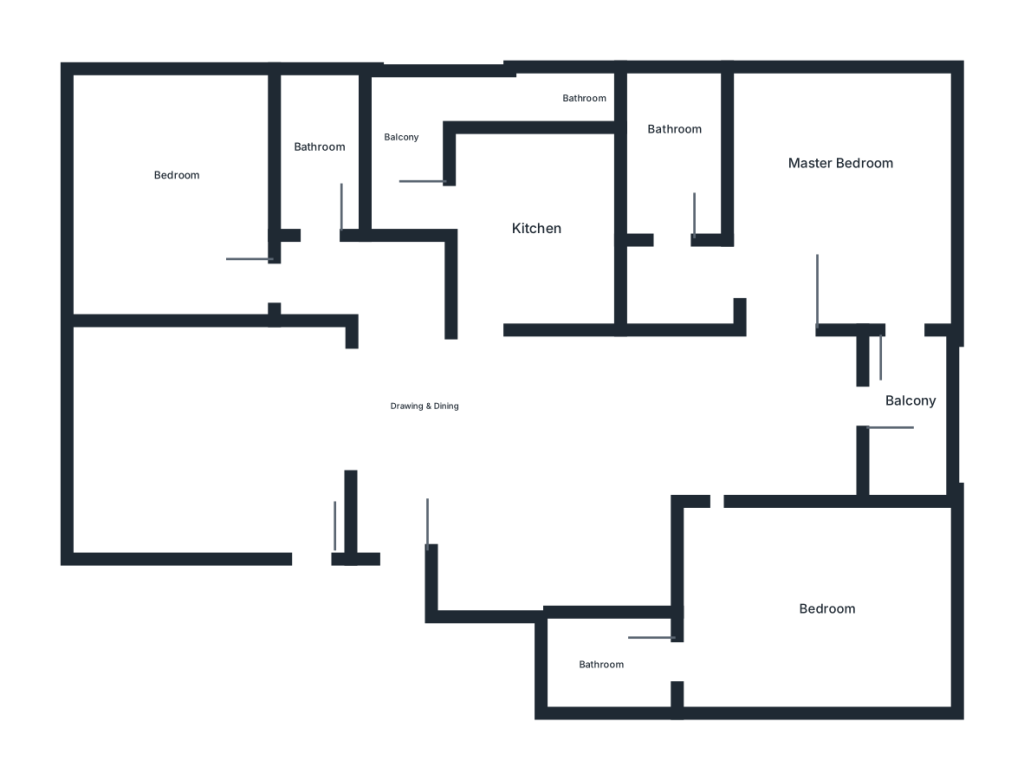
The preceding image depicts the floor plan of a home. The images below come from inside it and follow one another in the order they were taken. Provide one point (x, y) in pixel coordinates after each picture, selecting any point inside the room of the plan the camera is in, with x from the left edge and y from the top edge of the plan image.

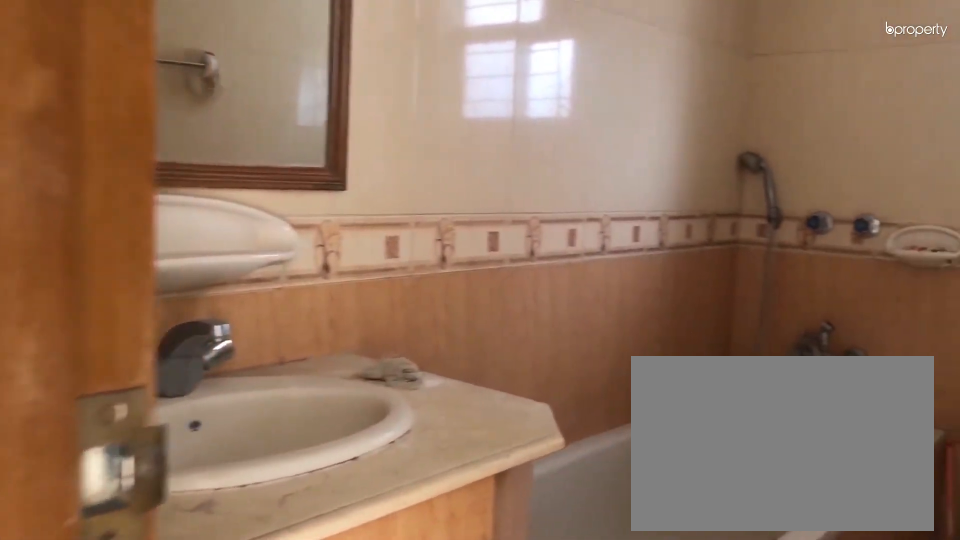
(677, 169)
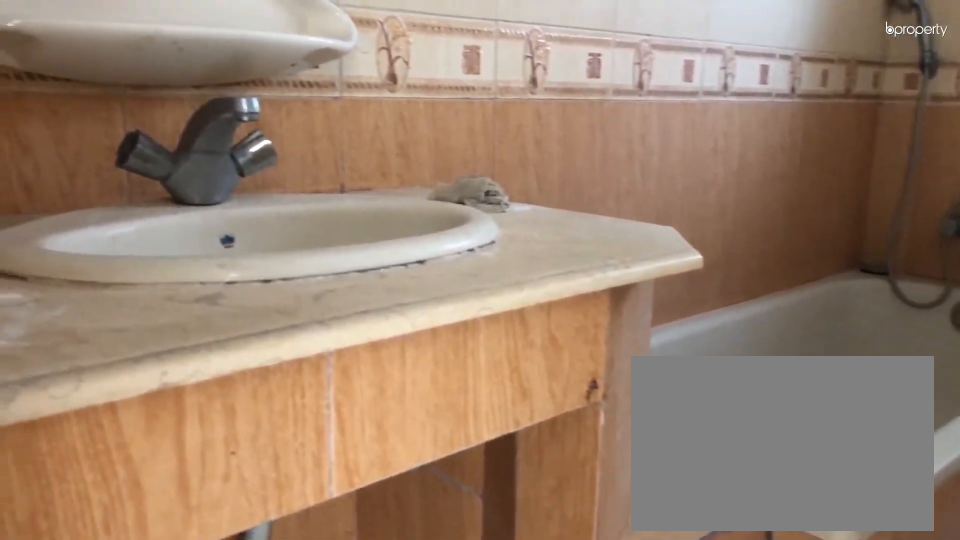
(677, 169)
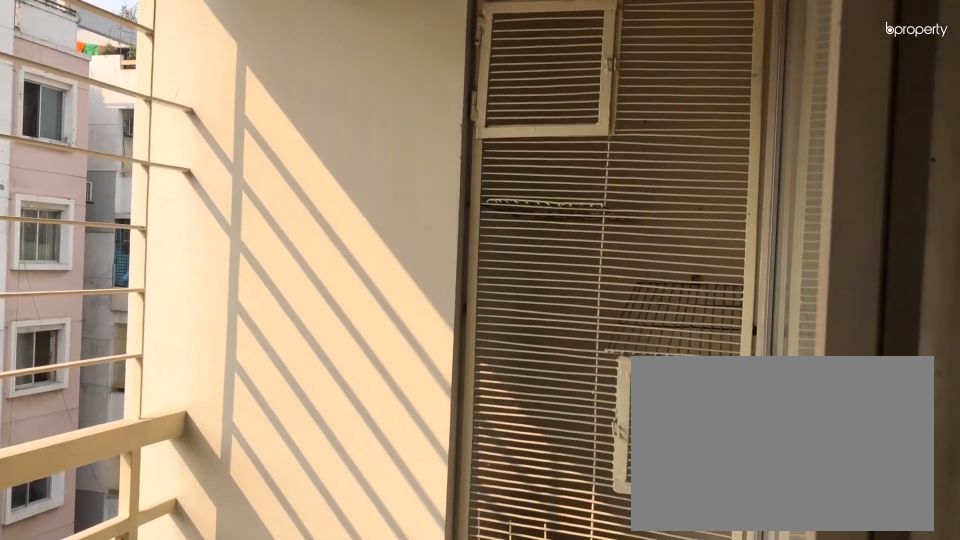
(904, 403)
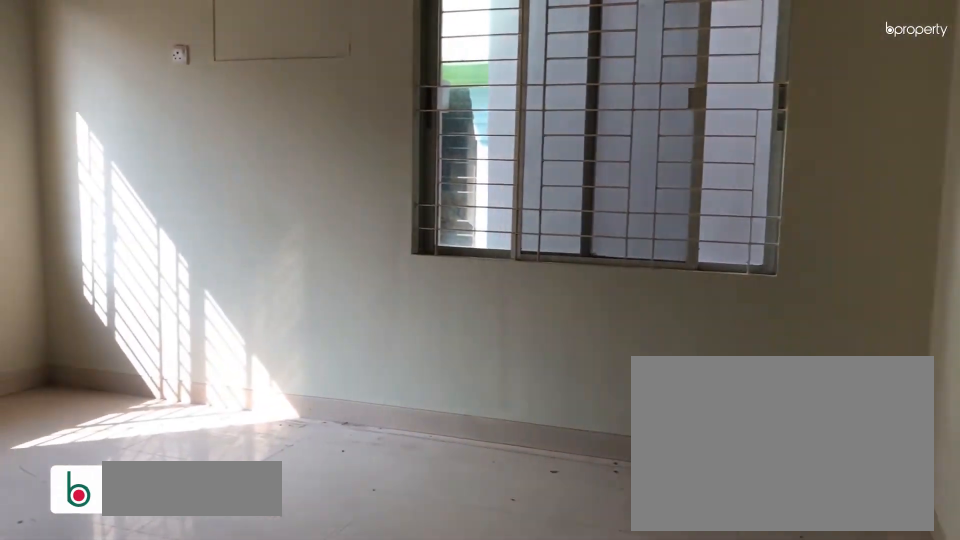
(751, 544)
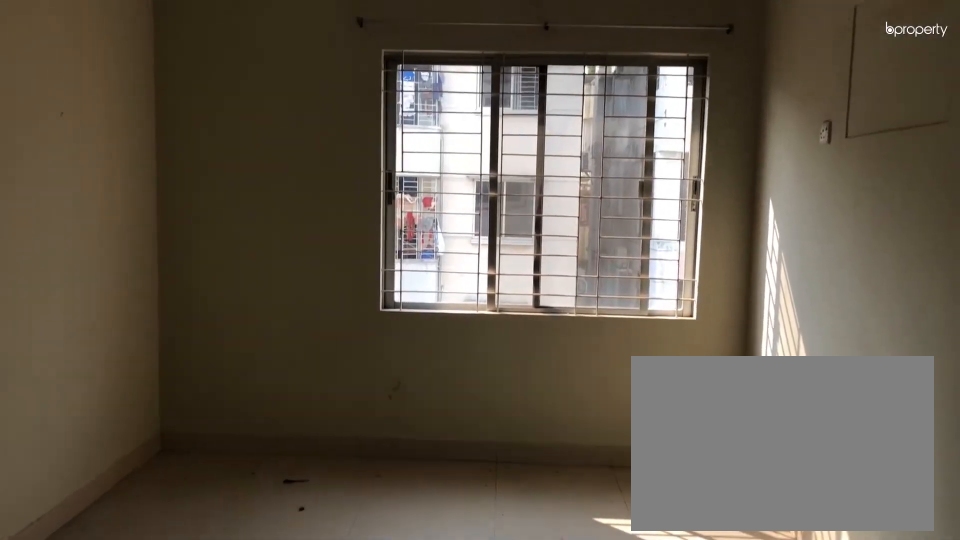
(833, 618)
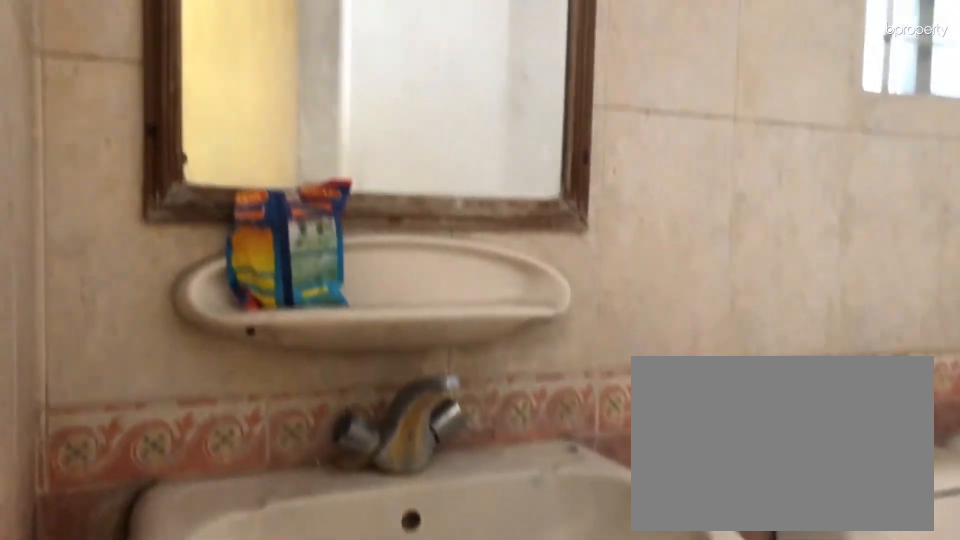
(609, 655)
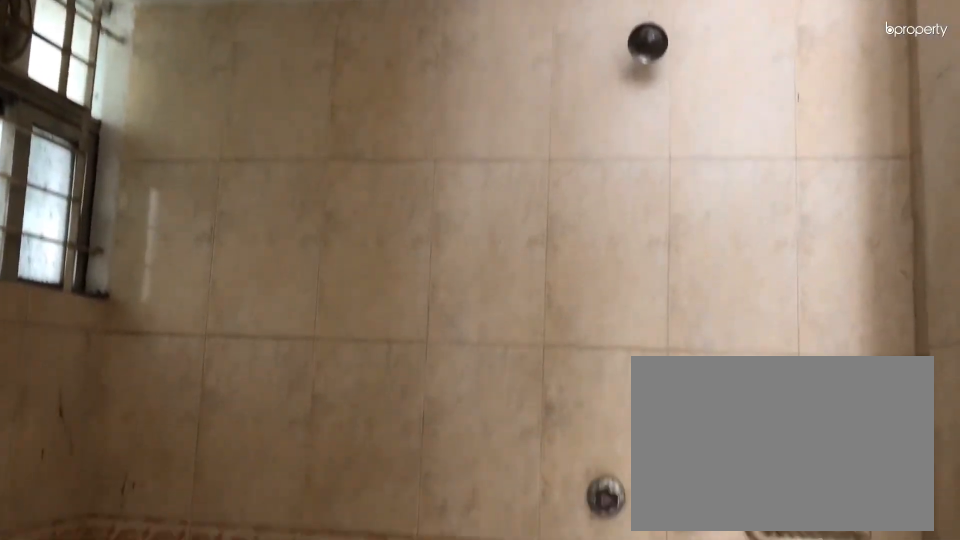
(609, 655)
